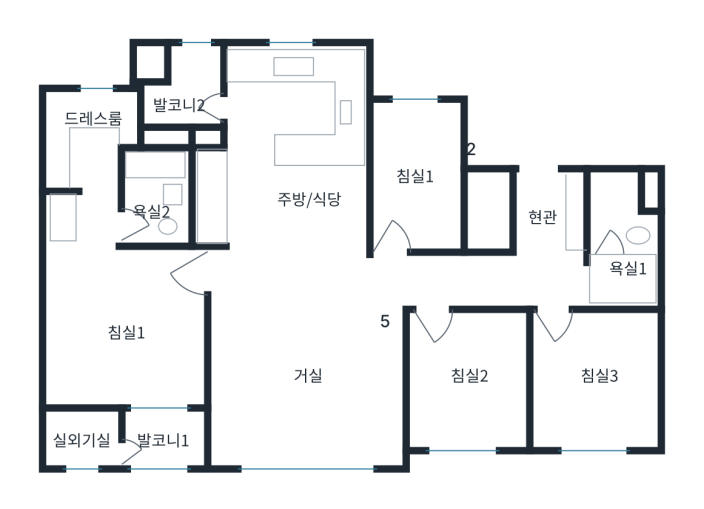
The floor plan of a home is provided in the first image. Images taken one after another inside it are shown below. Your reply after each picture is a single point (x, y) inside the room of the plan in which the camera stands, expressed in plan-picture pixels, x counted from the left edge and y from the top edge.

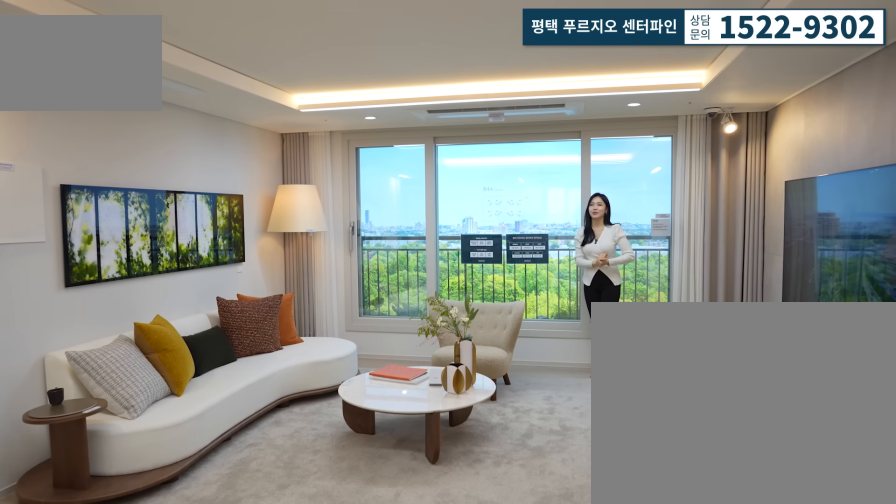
(301, 392)
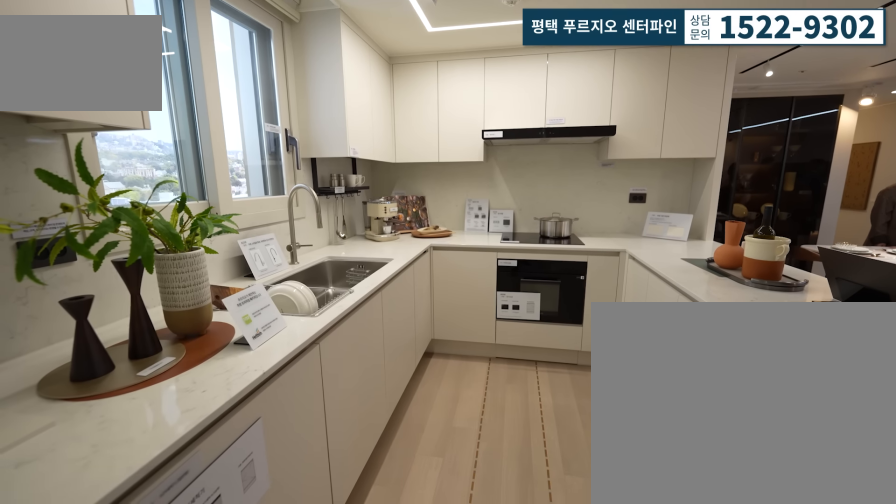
(301, 170)
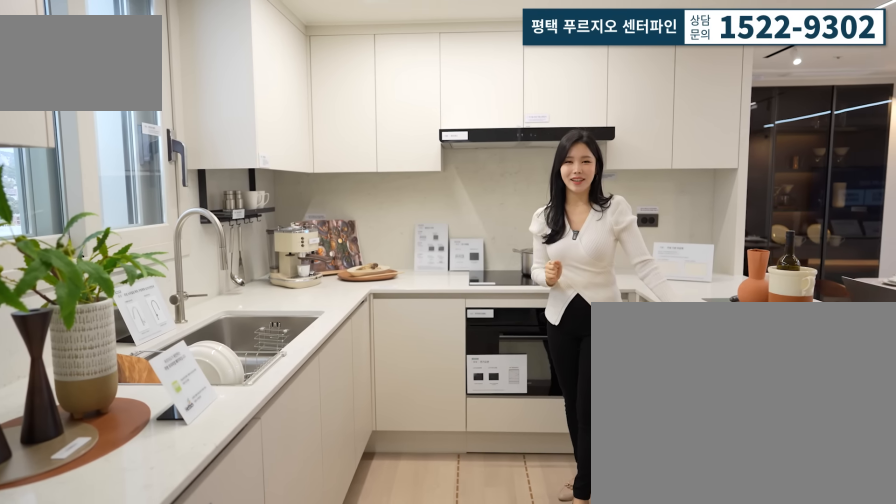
(301, 170)
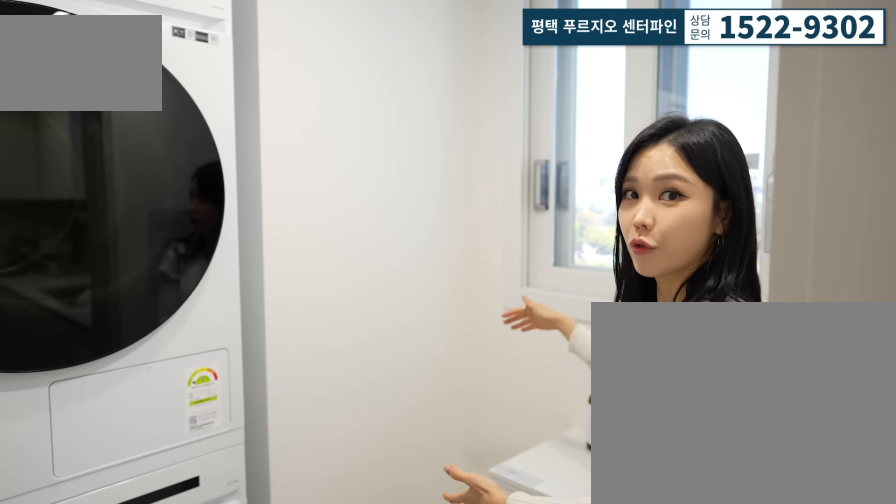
(175, 86)
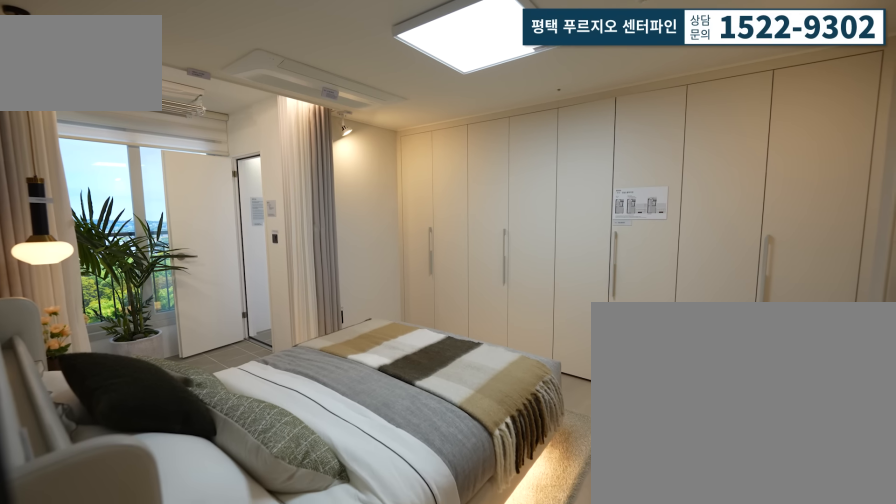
(126, 331)
